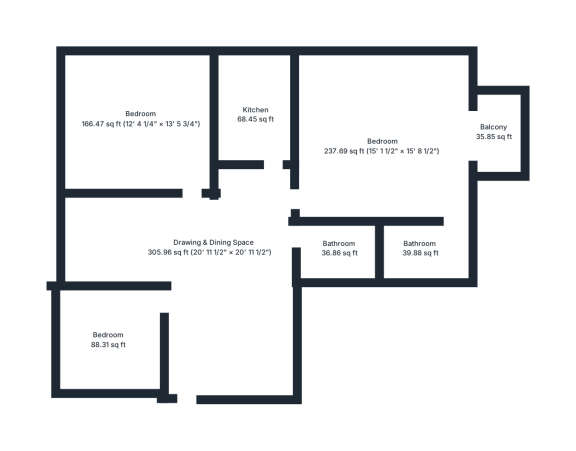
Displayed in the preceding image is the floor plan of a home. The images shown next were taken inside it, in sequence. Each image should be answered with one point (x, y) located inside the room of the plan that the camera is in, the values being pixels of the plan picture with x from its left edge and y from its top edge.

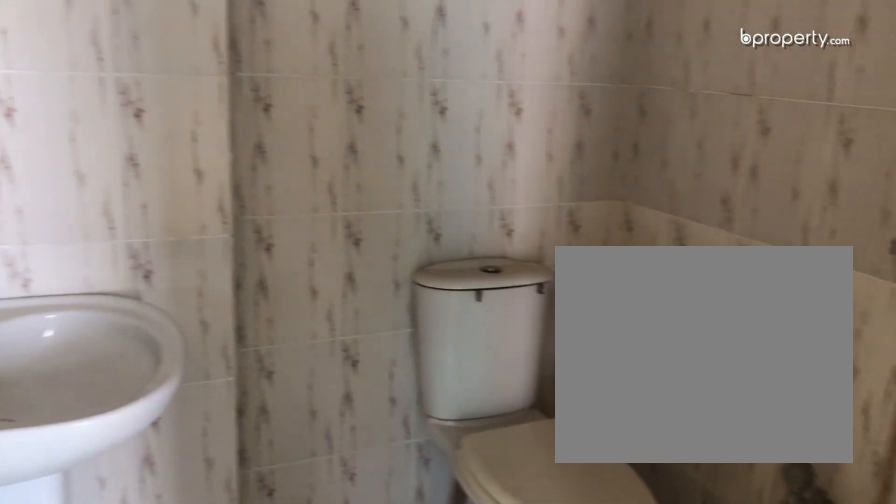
(416, 246)
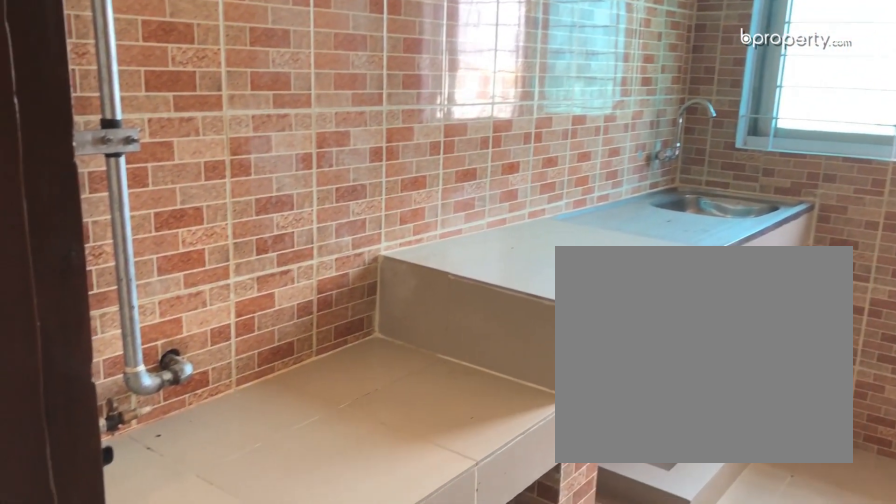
(253, 119)
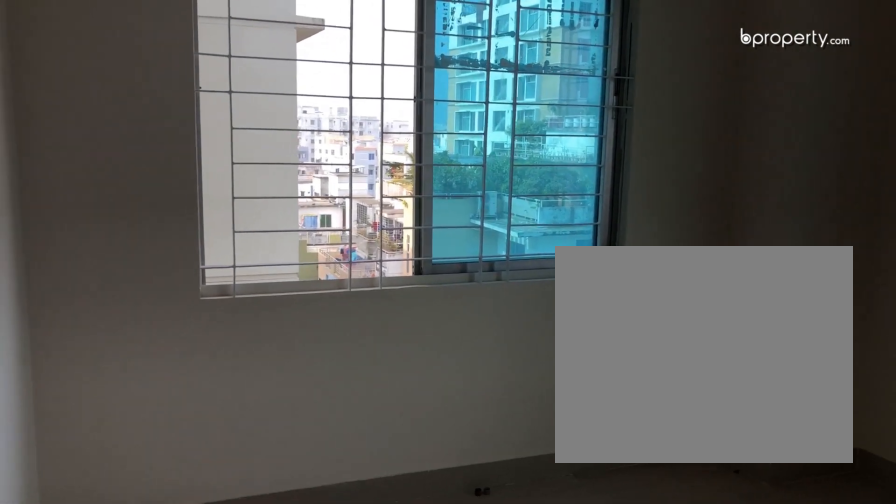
(142, 116)
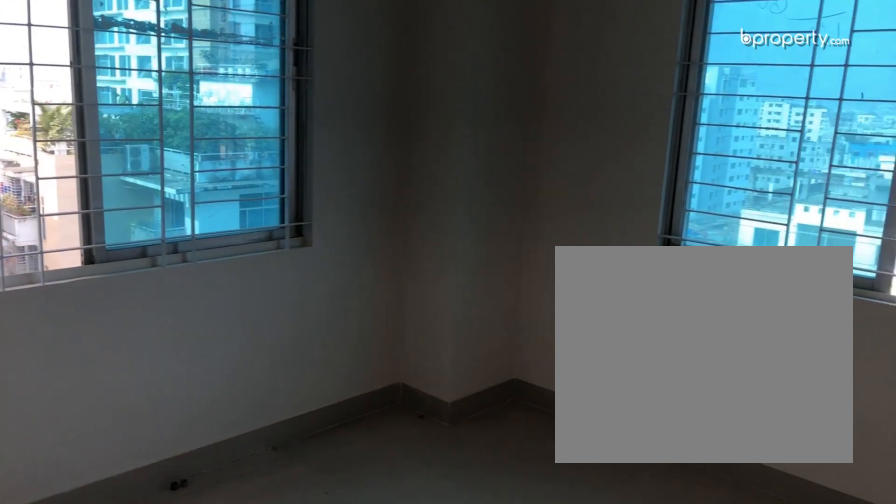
(142, 116)
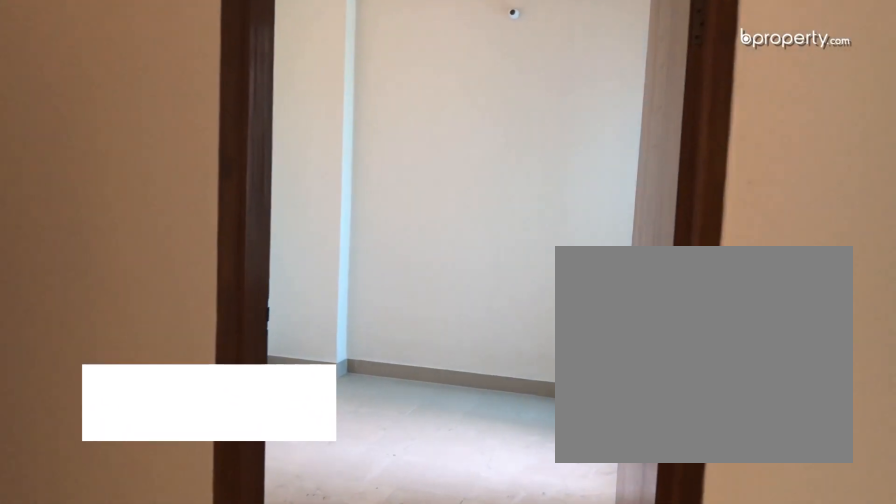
(189, 261)
